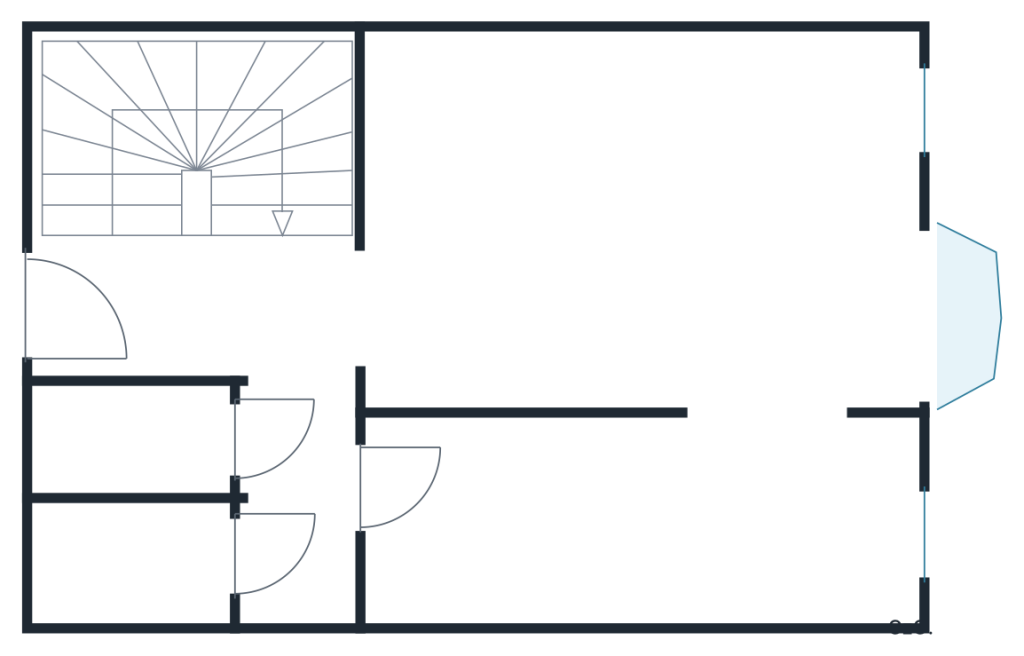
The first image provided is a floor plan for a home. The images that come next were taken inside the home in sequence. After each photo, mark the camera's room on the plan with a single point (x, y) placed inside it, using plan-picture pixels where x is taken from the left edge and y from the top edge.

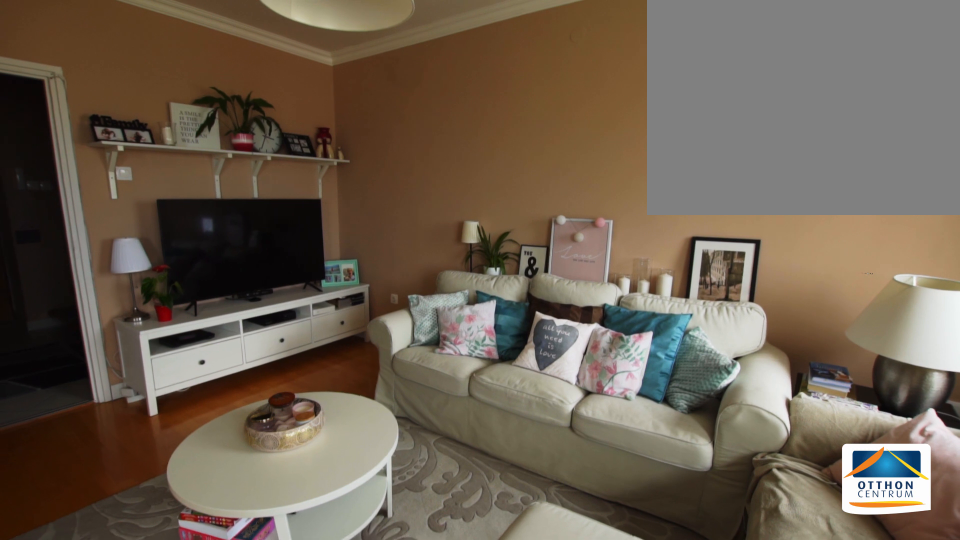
(652, 228)
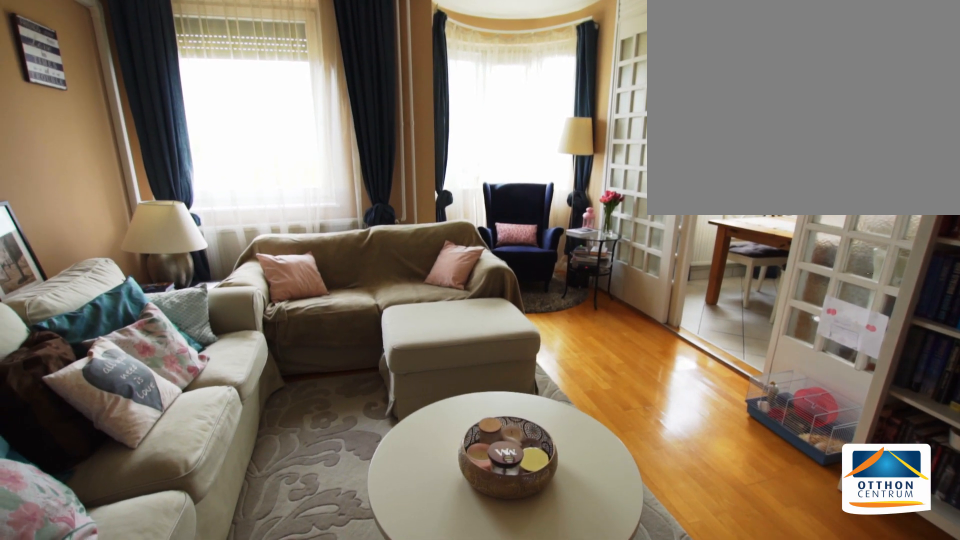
(652, 228)
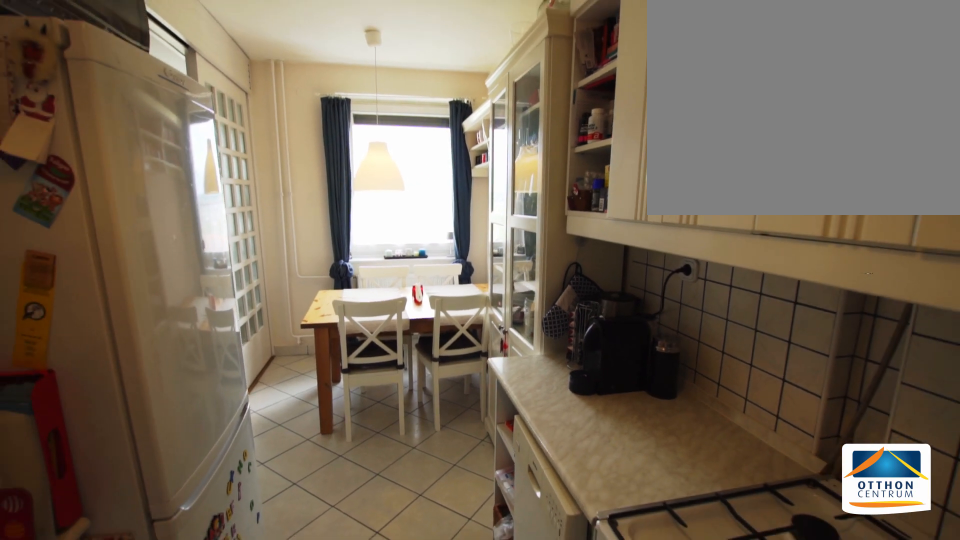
(652, 528)
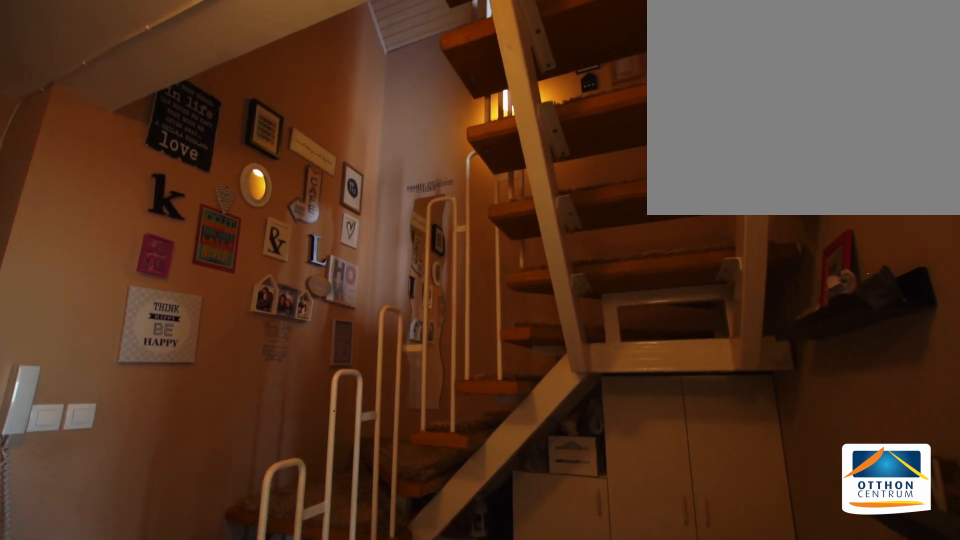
(295, 336)
